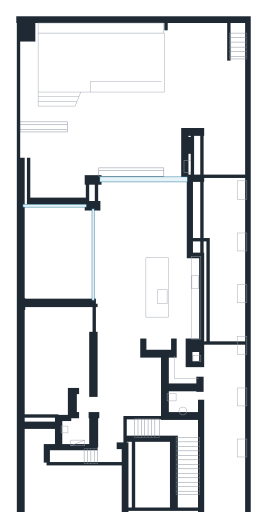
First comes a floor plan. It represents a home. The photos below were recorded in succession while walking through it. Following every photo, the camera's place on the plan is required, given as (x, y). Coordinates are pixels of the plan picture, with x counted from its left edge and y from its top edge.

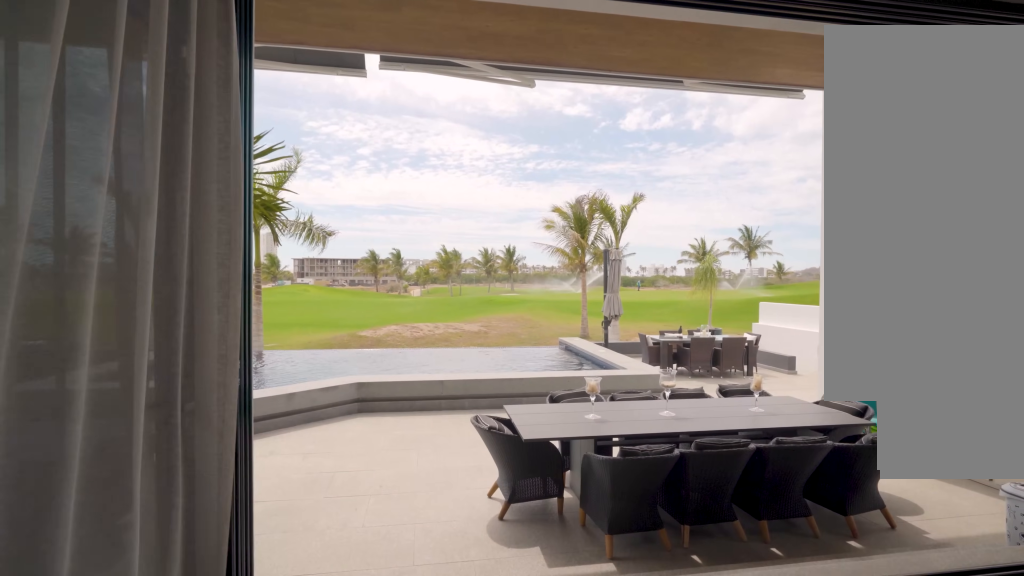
(117, 179)
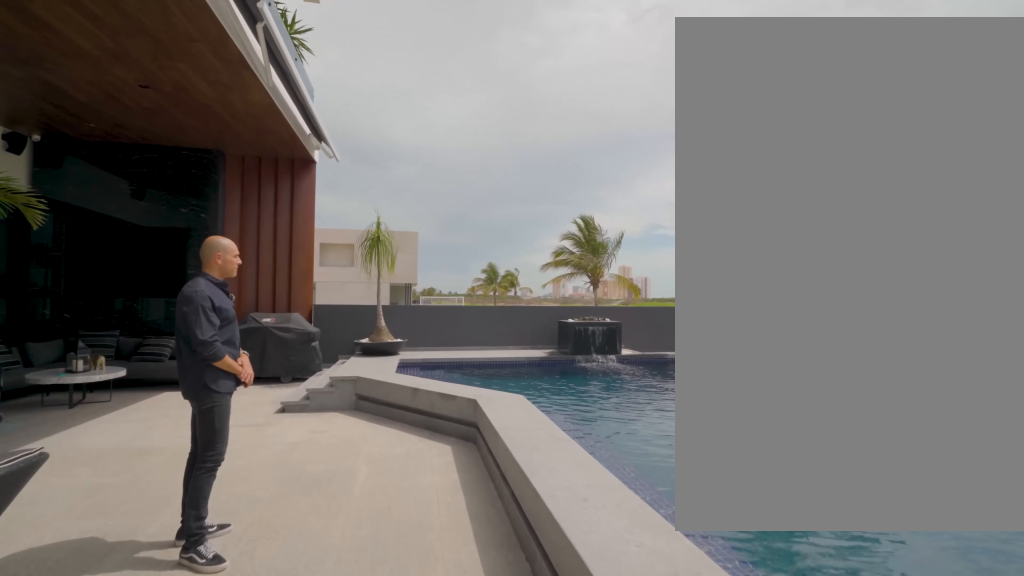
(103, 111)
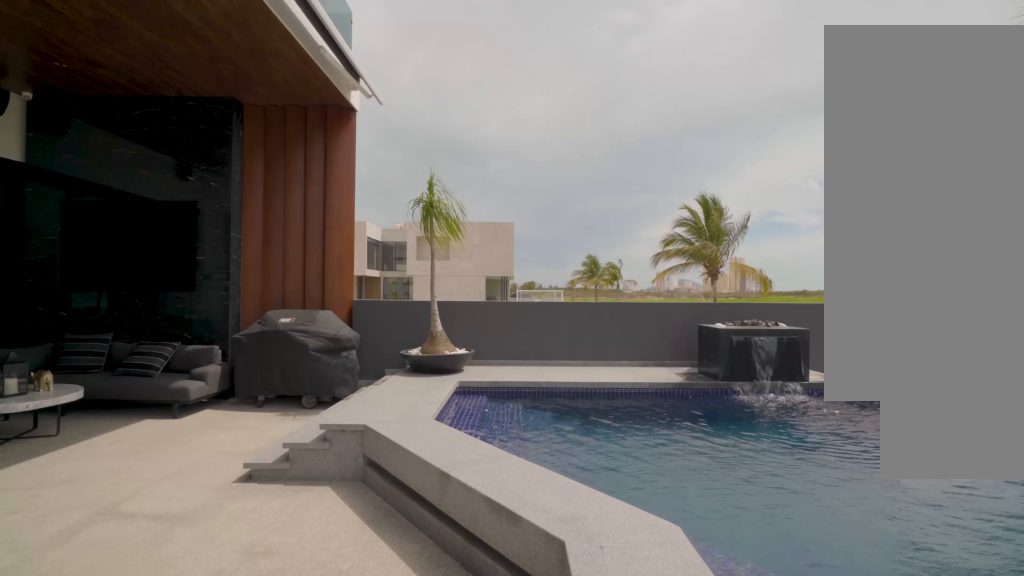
(102, 111)
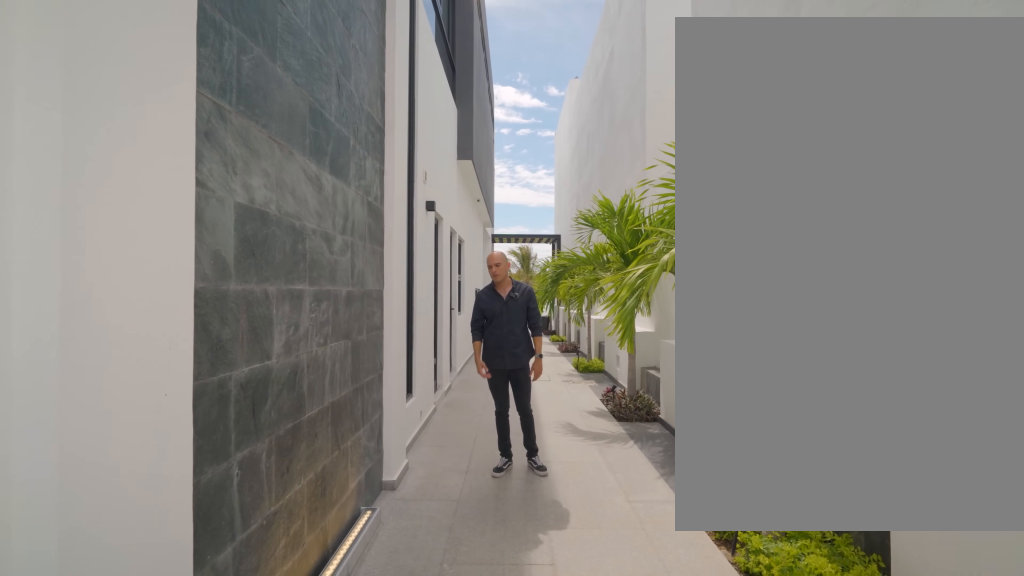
(227, 498)
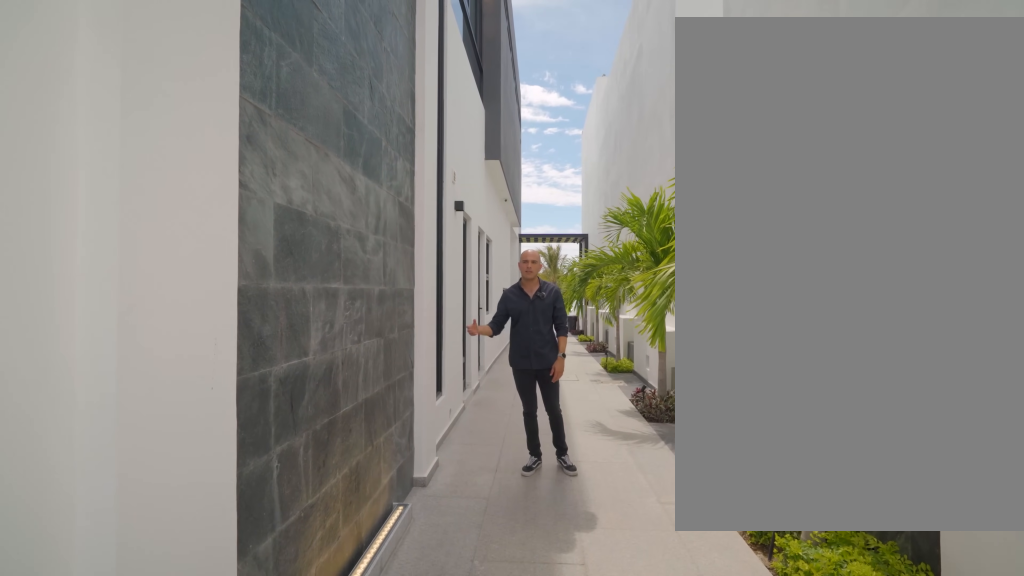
(227, 498)
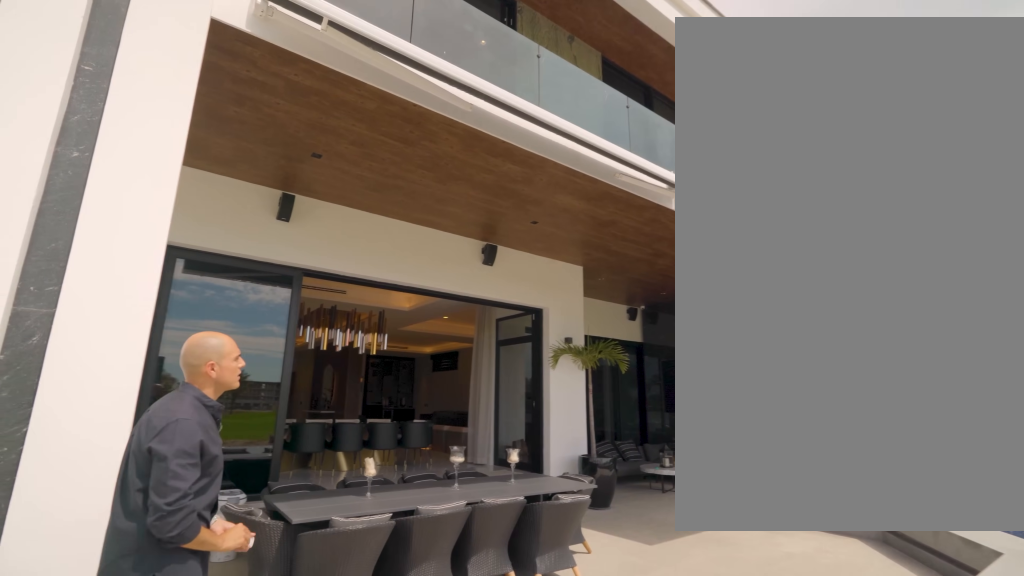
(174, 132)
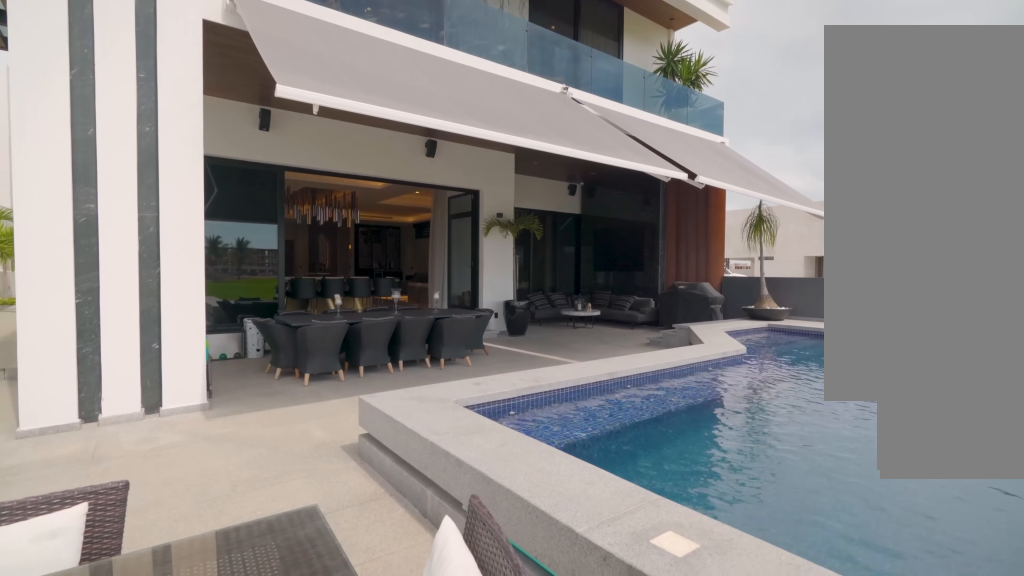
(186, 87)
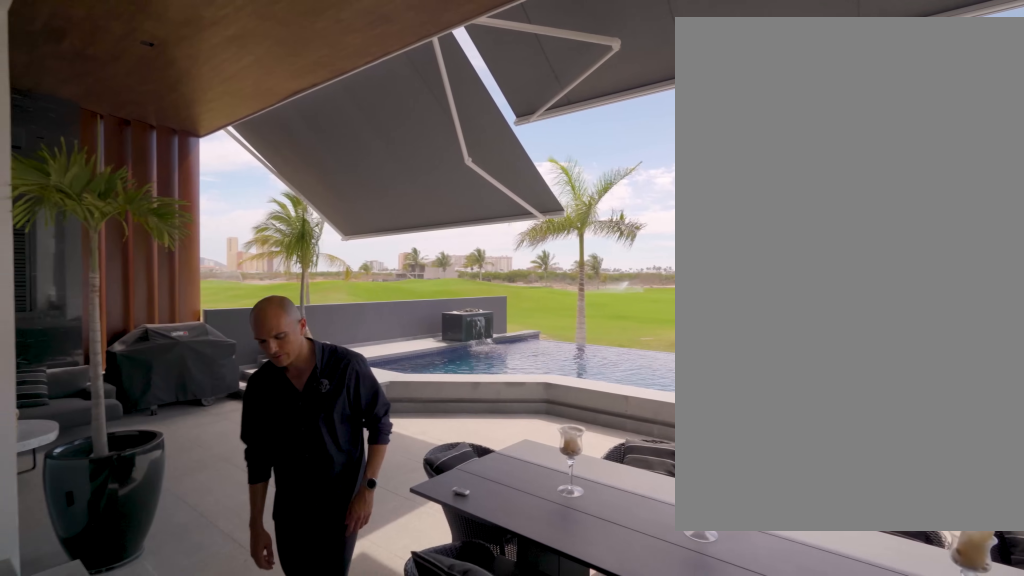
(133, 178)
